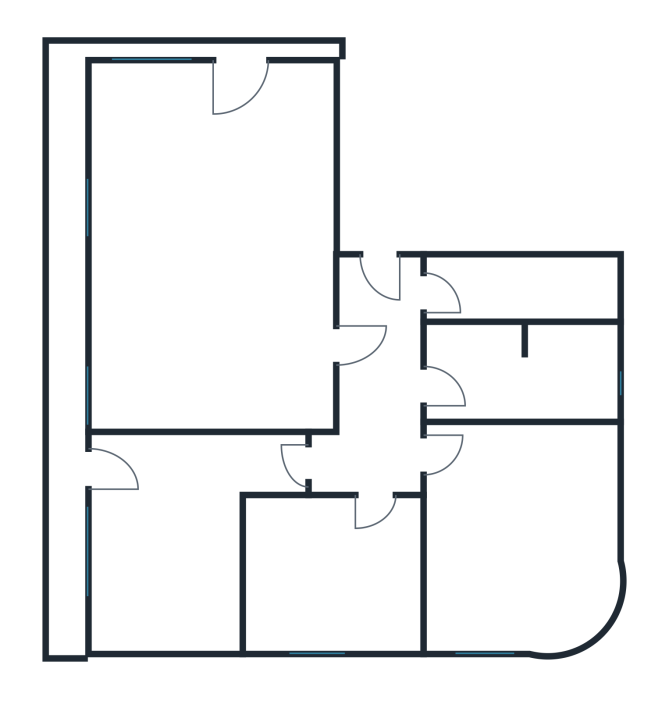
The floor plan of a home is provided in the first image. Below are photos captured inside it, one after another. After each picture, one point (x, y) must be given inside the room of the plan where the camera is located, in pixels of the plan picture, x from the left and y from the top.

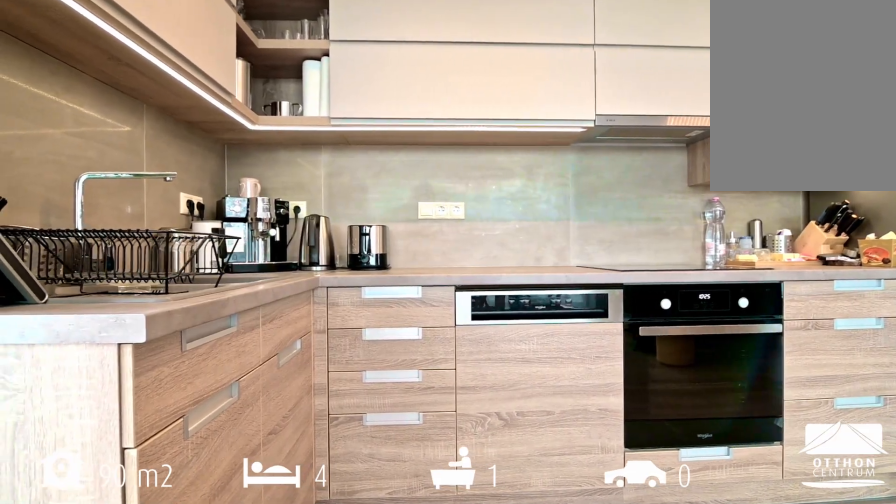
(205, 177)
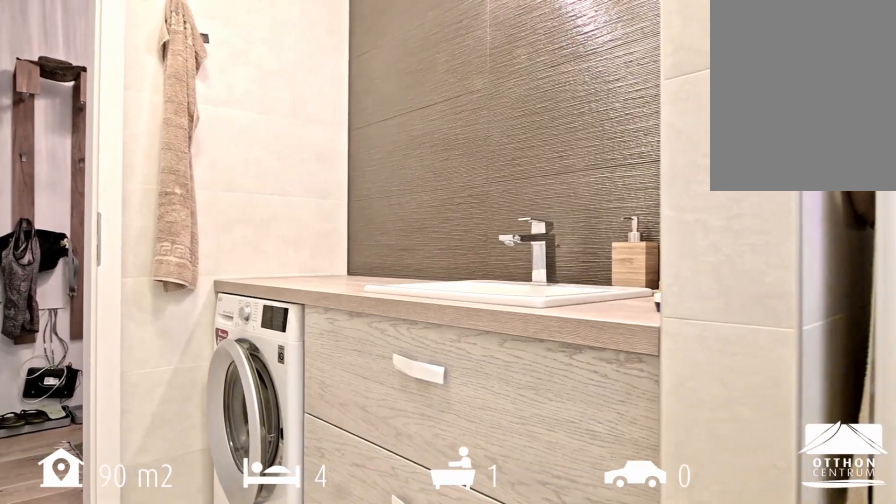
(521, 385)
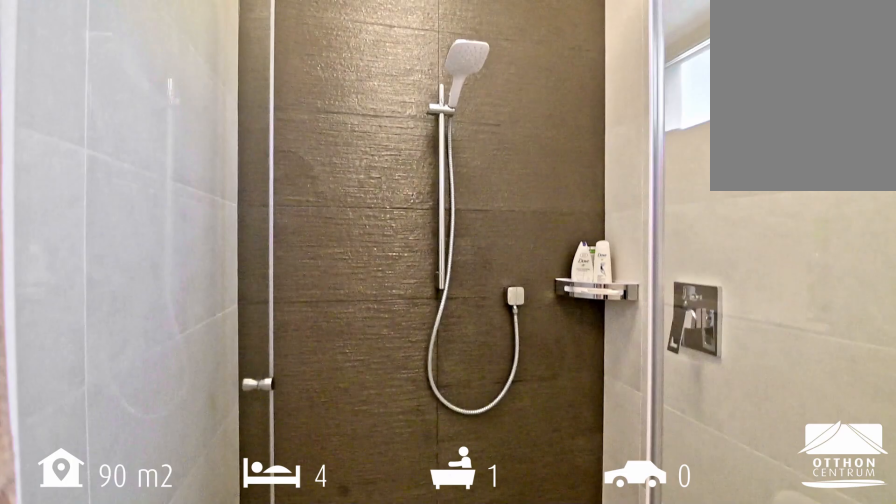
(522, 385)
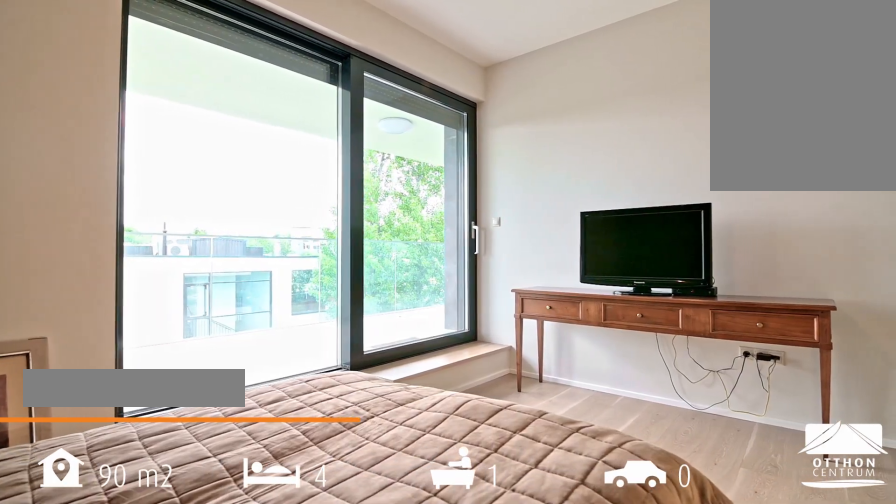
(189, 557)
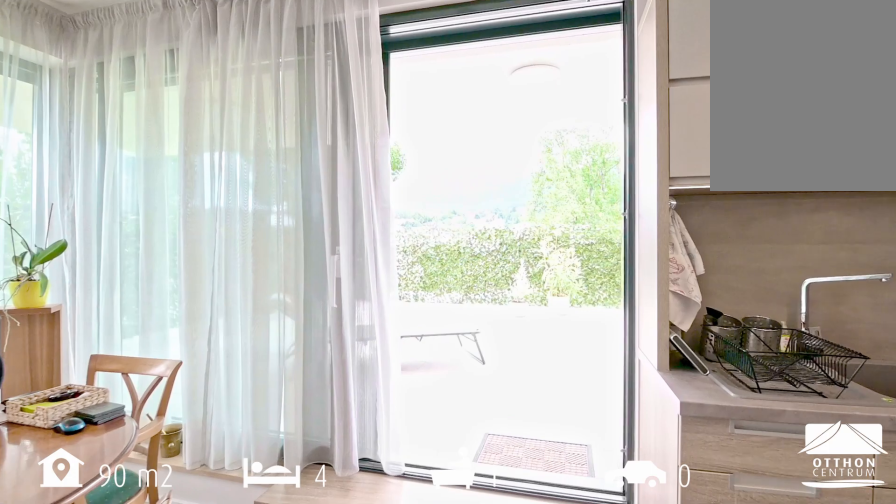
(205, 177)
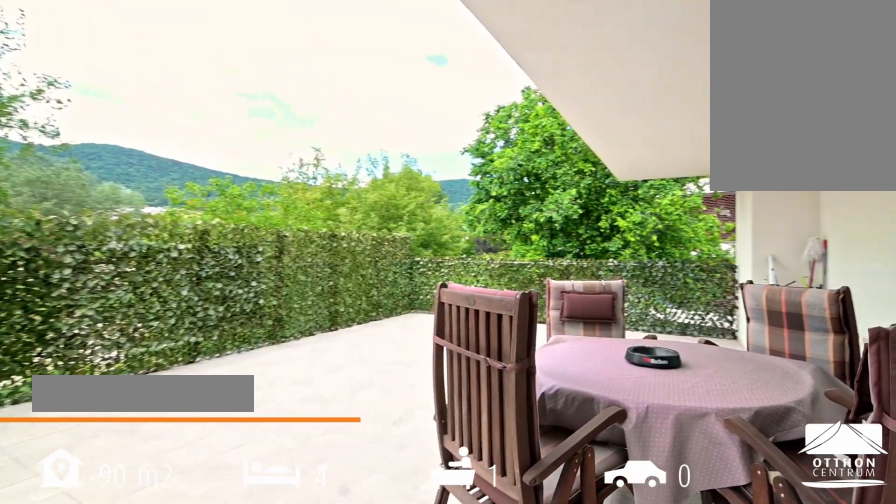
(241, 58)
